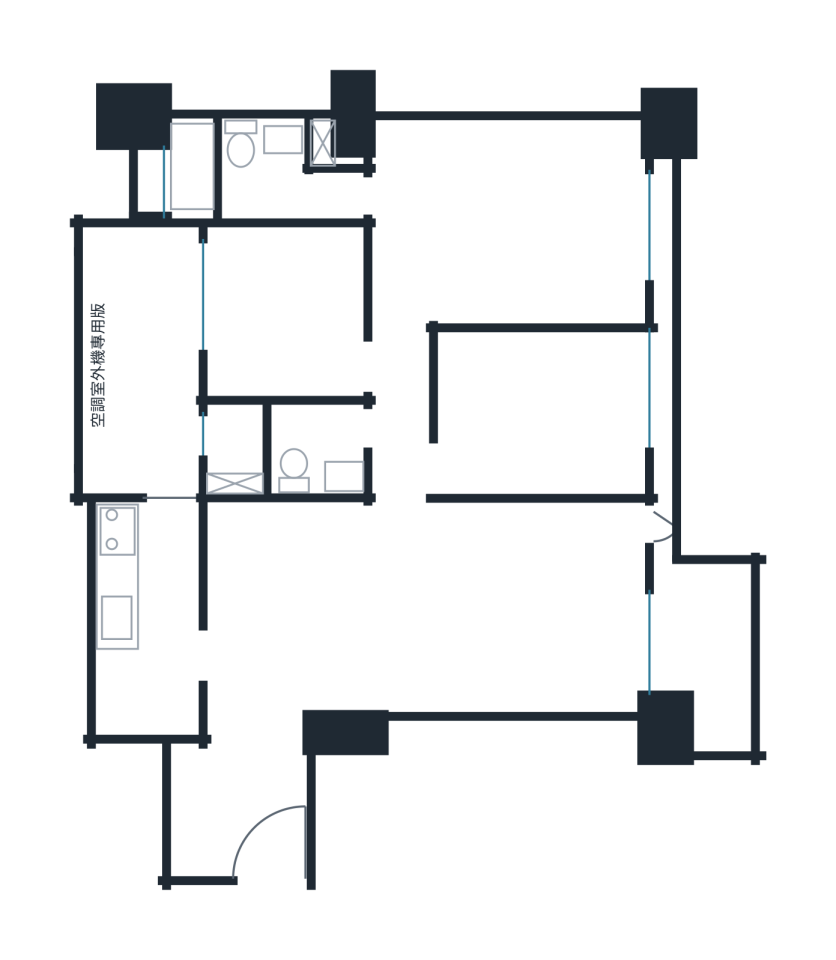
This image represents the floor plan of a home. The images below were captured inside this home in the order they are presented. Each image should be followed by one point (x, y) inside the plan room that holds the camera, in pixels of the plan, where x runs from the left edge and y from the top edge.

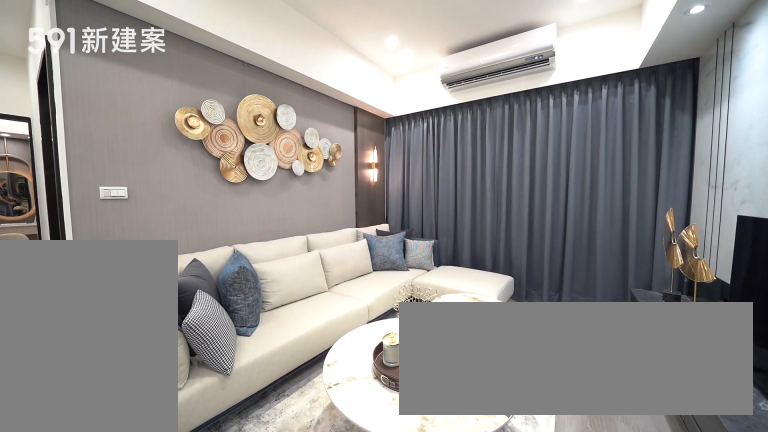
(547, 606)
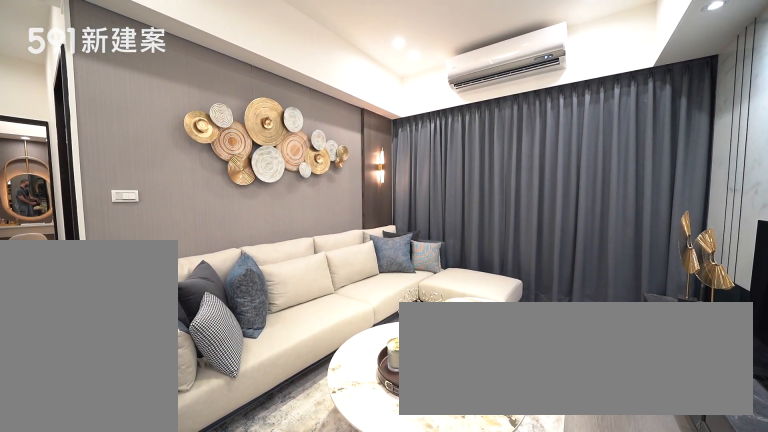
(547, 606)
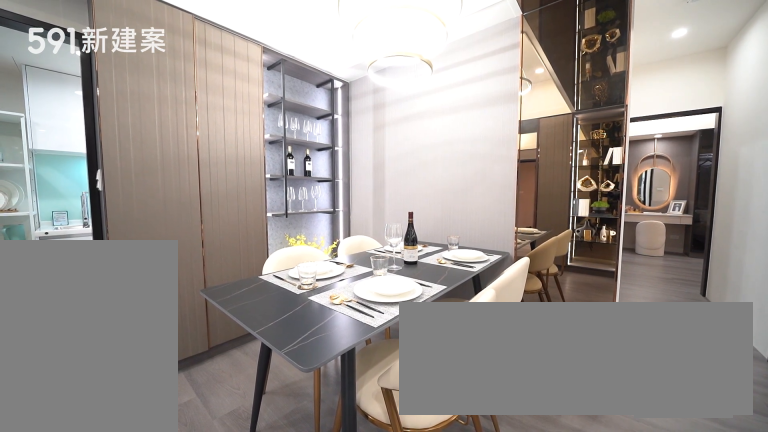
(311, 579)
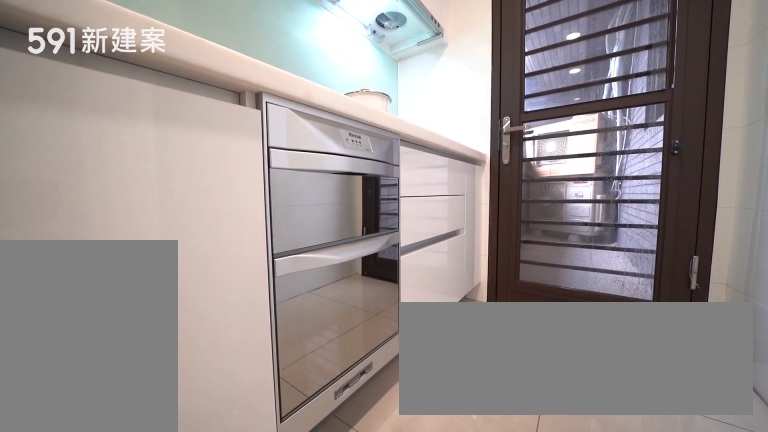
(148, 618)
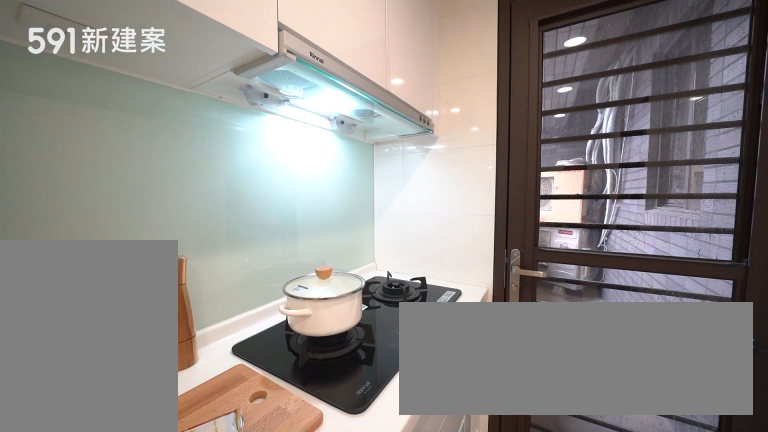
(148, 618)
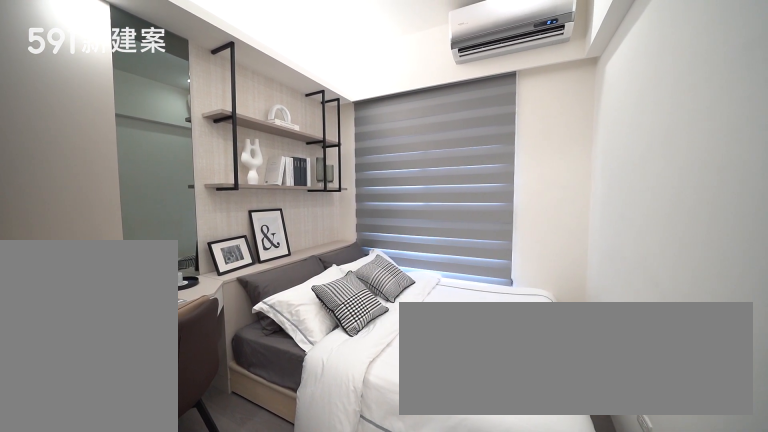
(546, 408)
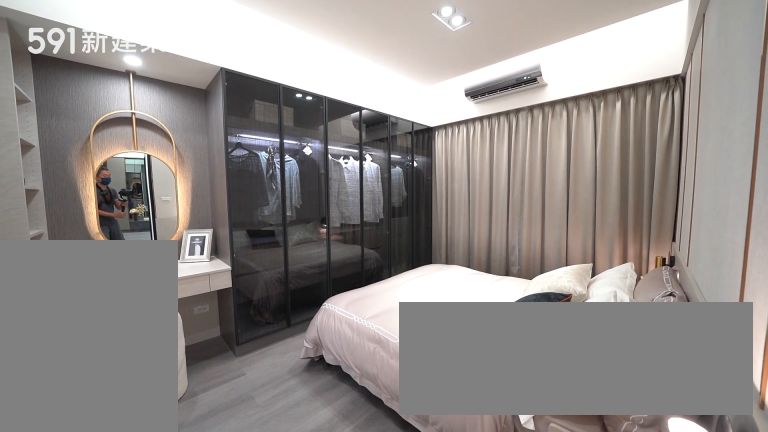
(517, 218)
